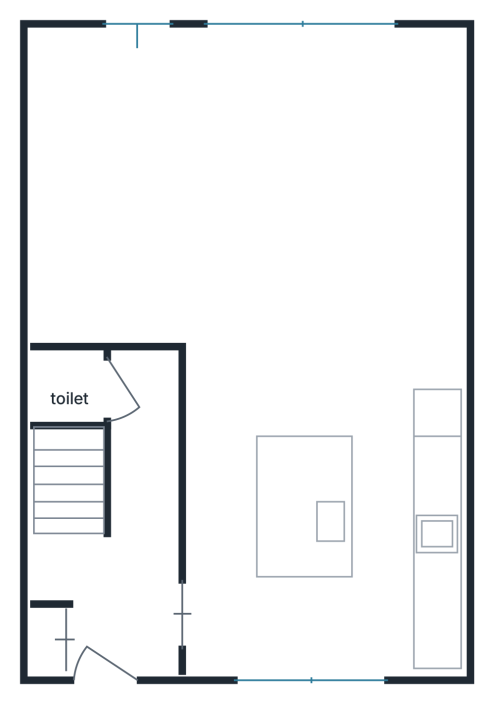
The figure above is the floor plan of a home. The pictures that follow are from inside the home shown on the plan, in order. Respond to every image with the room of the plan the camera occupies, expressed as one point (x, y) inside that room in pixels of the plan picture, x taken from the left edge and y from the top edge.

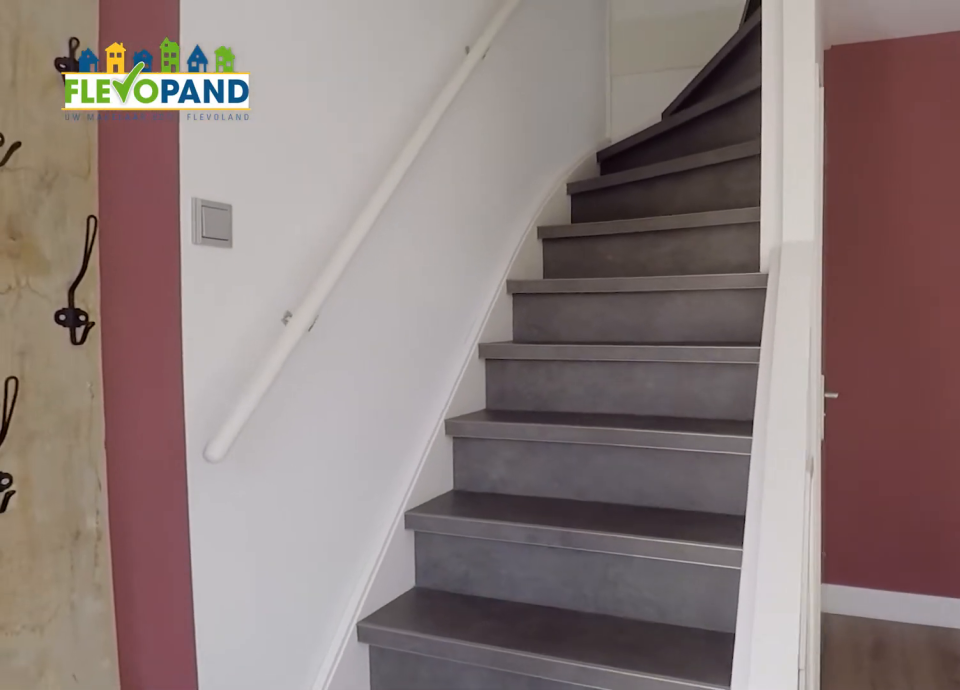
(149, 504)
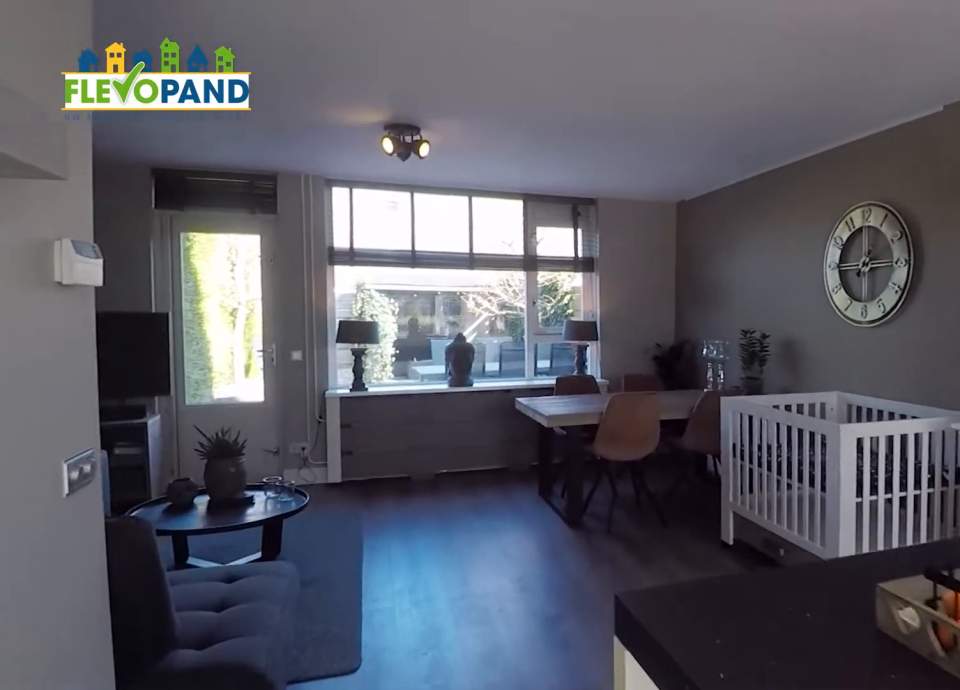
(325, 527)
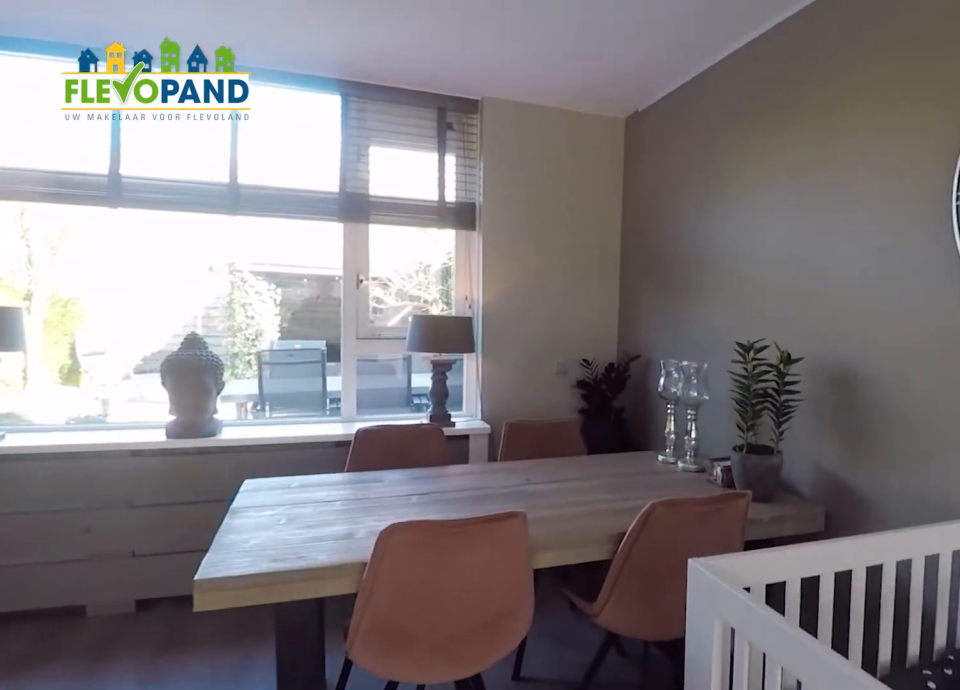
(228, 156)
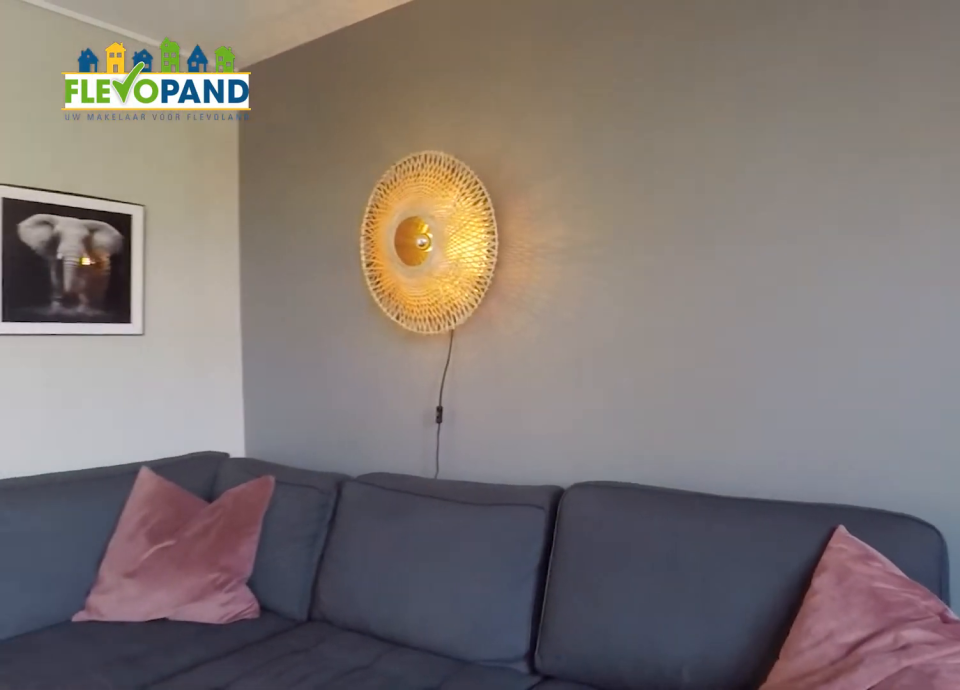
(228, 156)
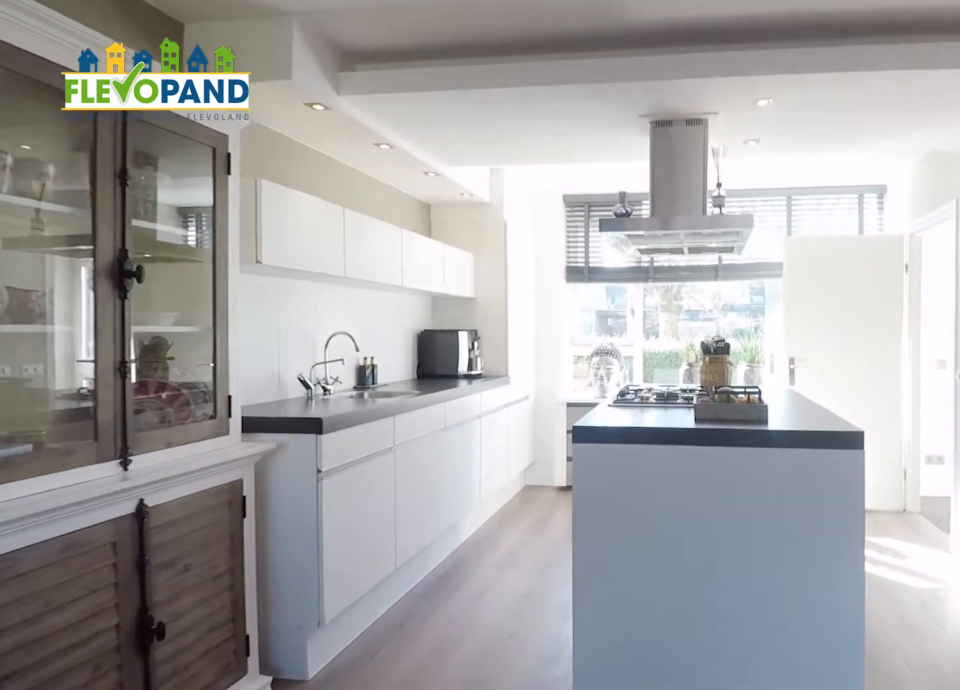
(324, 527)
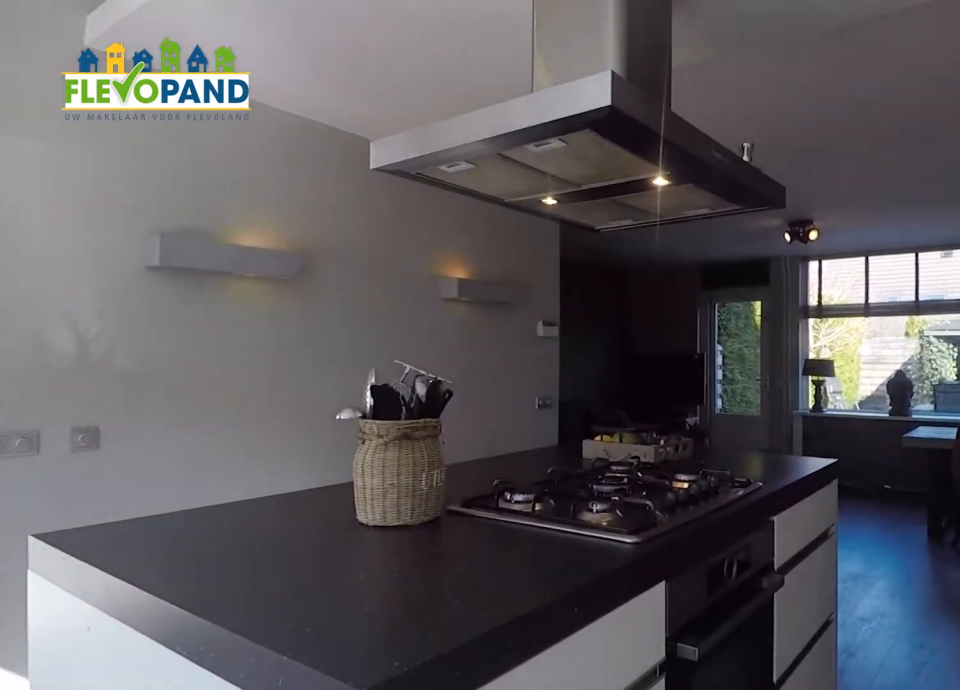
(324, 527)
